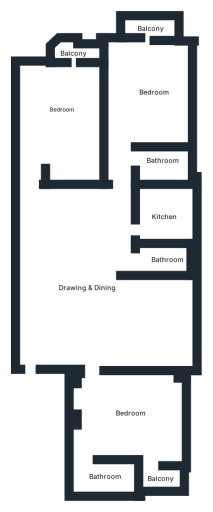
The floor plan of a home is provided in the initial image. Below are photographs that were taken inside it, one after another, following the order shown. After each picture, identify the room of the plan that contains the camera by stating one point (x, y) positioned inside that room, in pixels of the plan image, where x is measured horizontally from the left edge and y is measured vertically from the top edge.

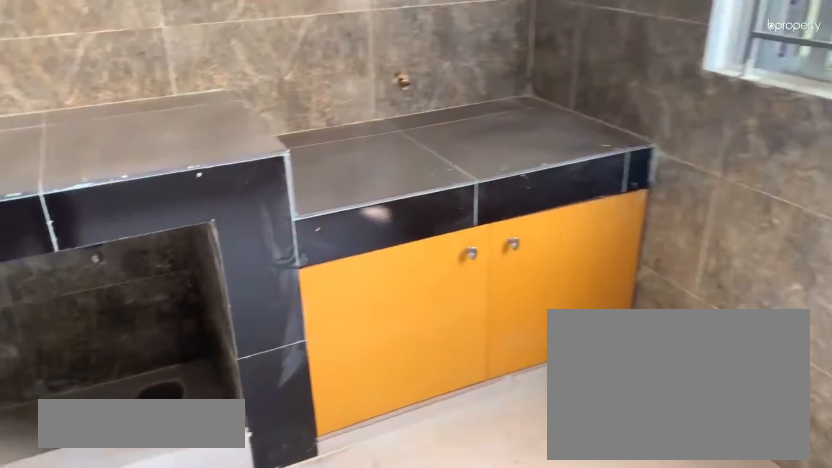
(166, 218)
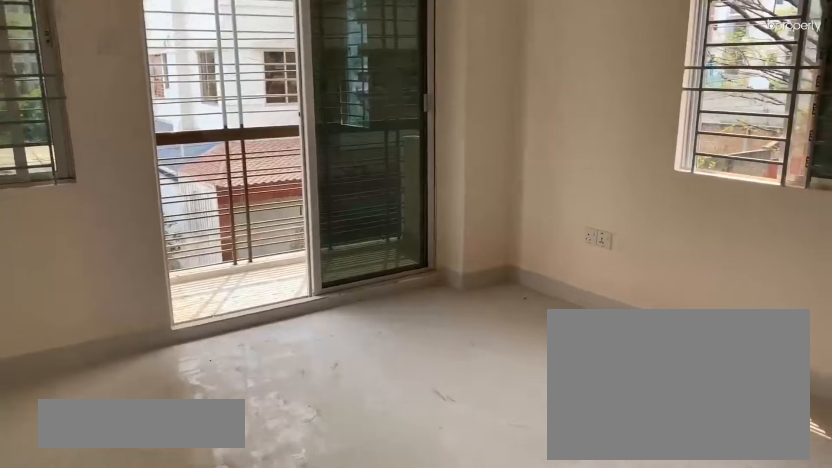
(148, 80)
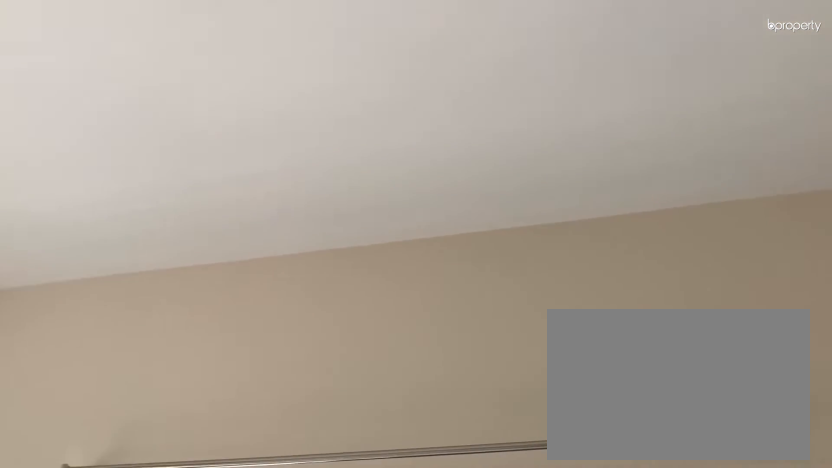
(148, 80)
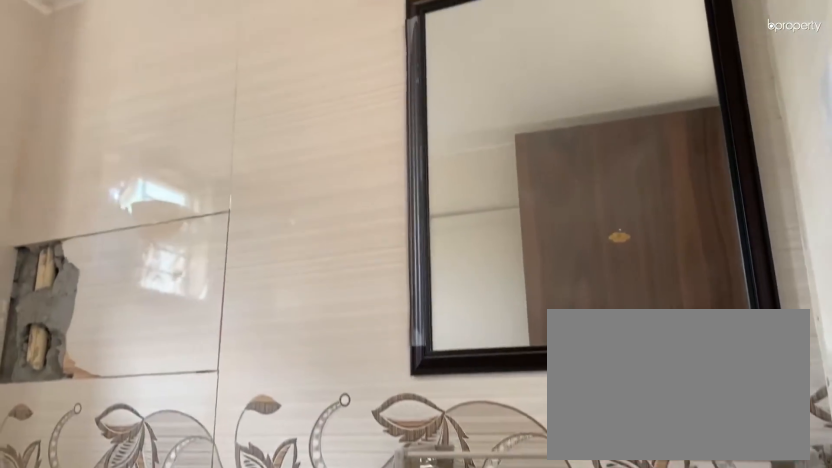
(160, 165)
